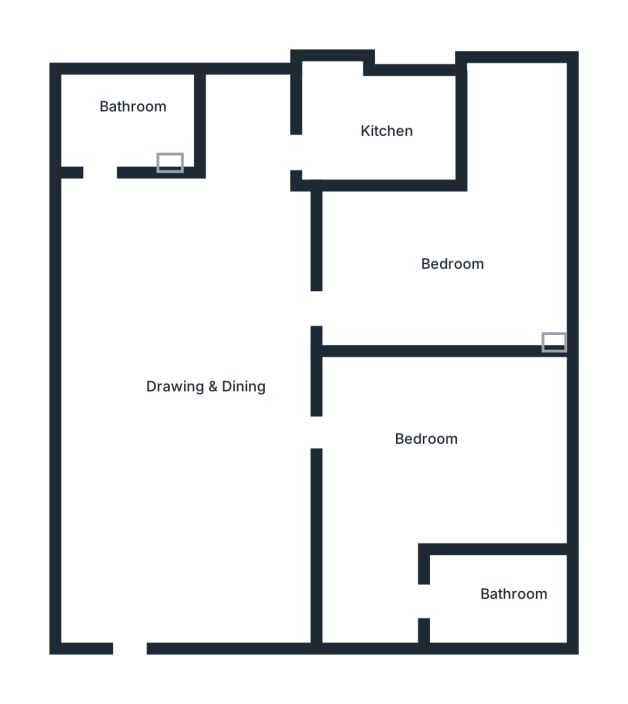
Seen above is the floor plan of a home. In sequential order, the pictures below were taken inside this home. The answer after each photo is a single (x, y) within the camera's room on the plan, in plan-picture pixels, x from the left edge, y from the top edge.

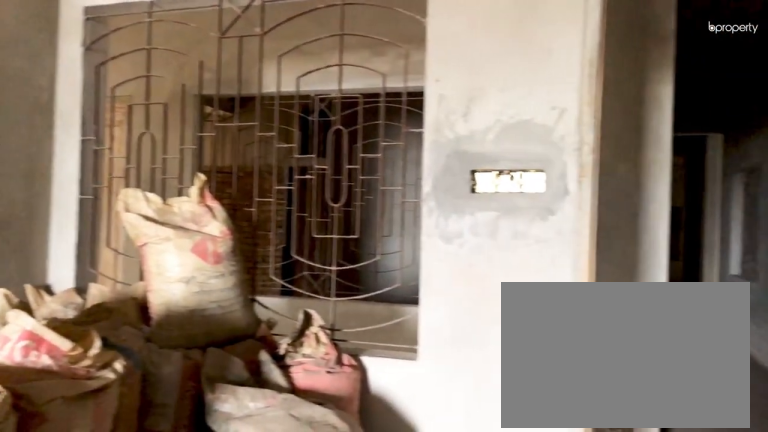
(149, 381)
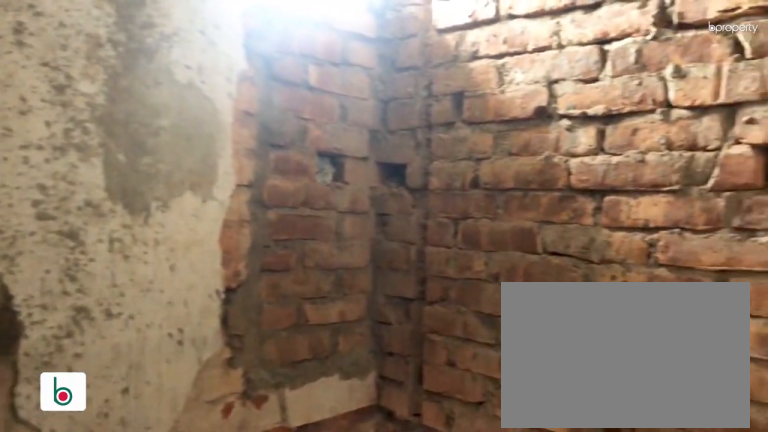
(120, 121)
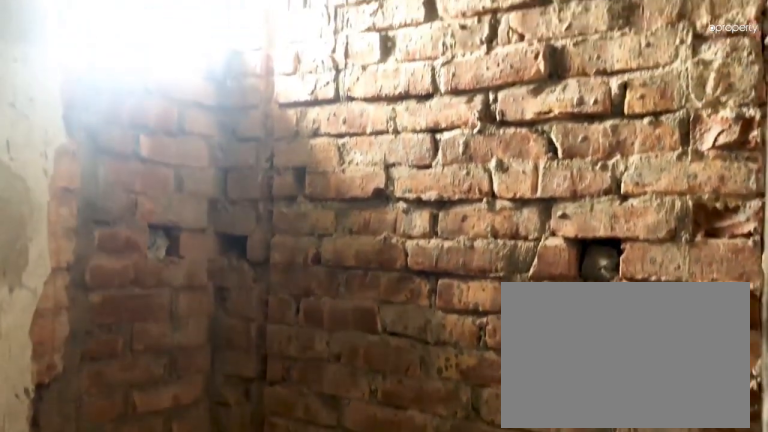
(120, 121)
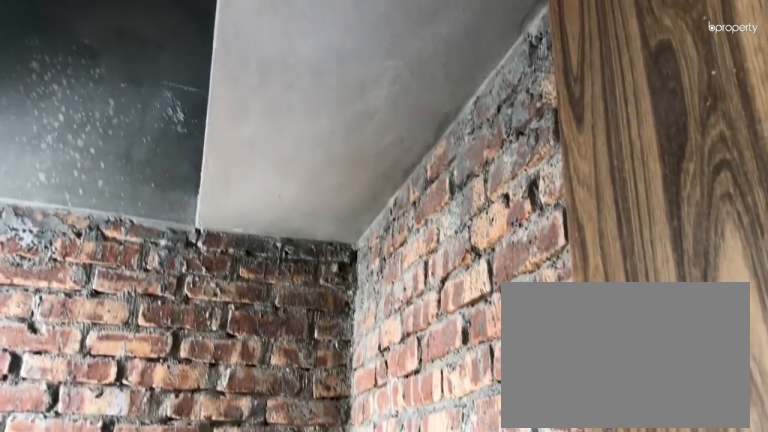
(379, 131)
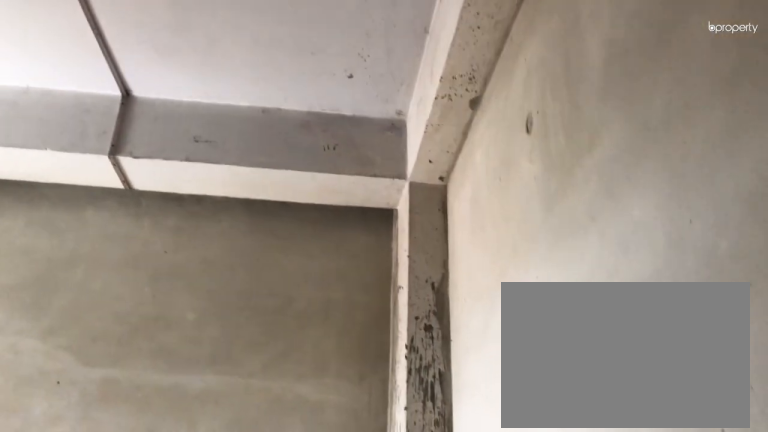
(466, 271)
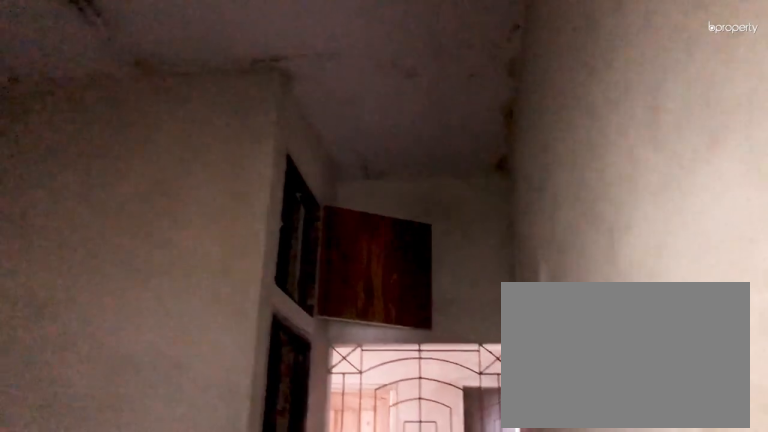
(413, 444)
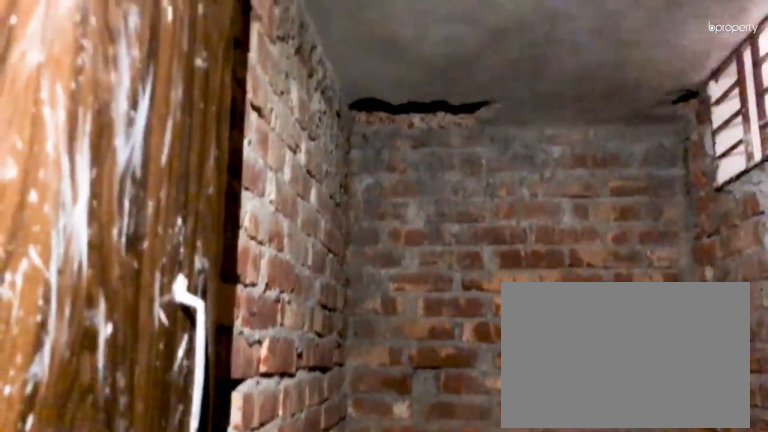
(506, 592)
